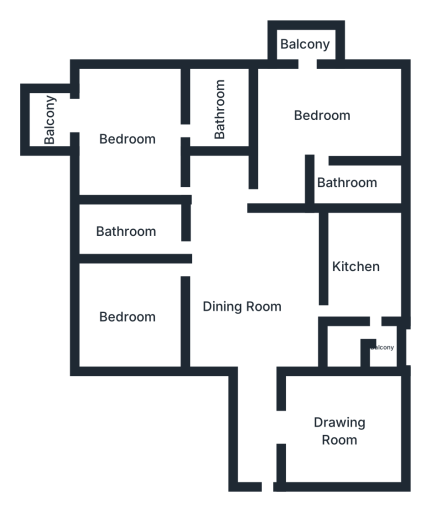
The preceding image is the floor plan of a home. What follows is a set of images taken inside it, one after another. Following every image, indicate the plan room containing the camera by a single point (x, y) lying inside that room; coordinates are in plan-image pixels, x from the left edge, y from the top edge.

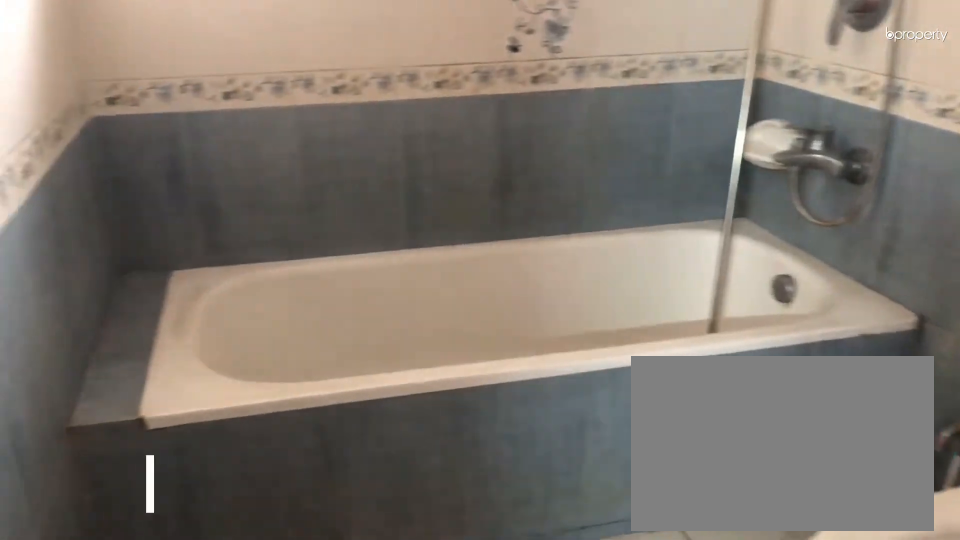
(216, 109)
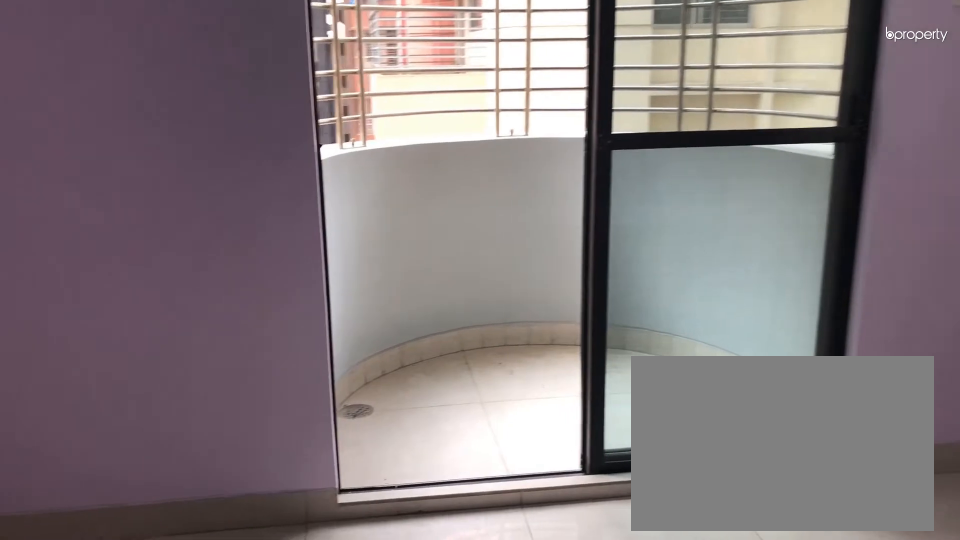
(325, 115)
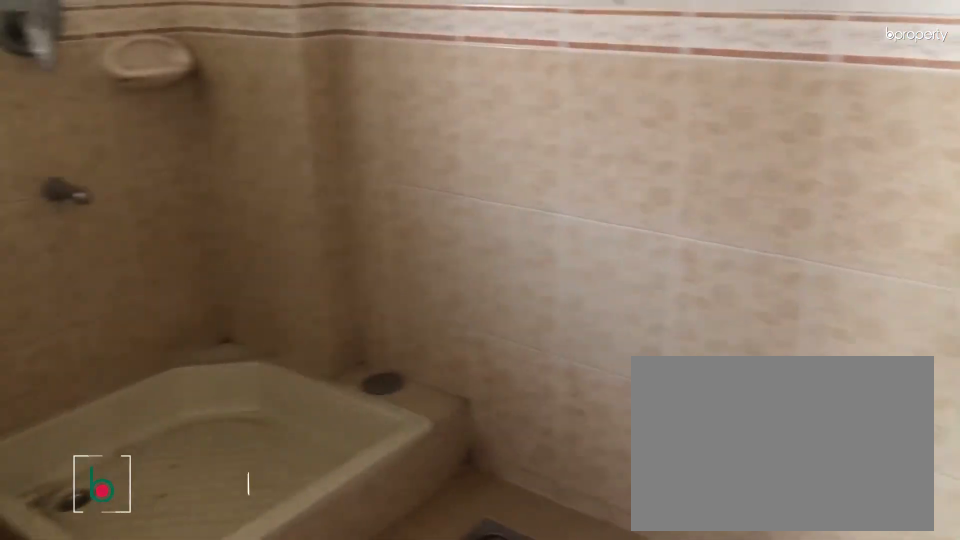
(356, 180)
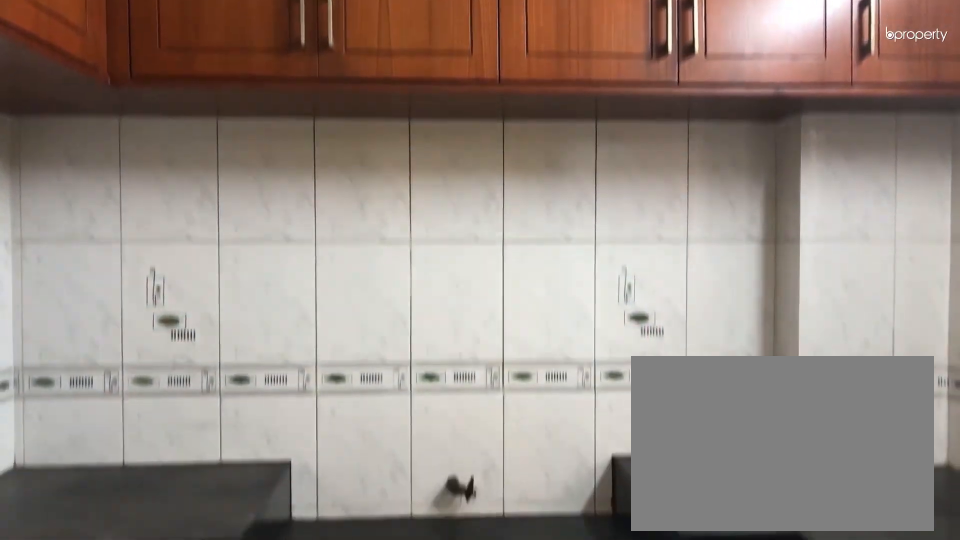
(356, 270)
